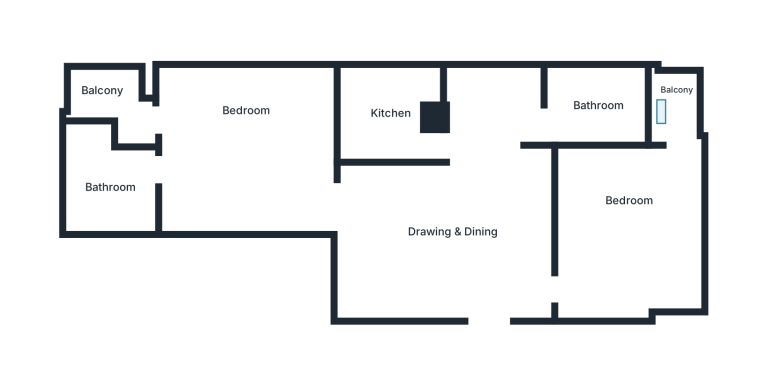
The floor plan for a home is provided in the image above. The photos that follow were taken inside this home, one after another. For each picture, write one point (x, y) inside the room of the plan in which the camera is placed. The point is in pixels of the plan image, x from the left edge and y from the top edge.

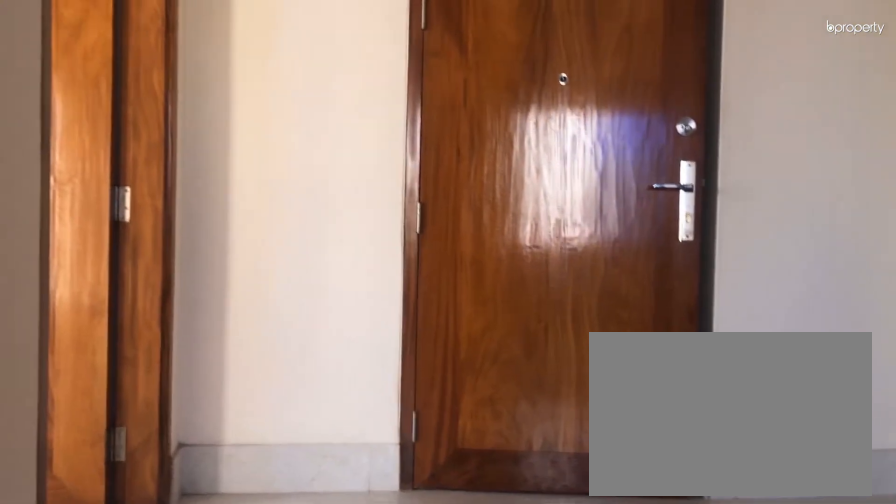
(450, 234)
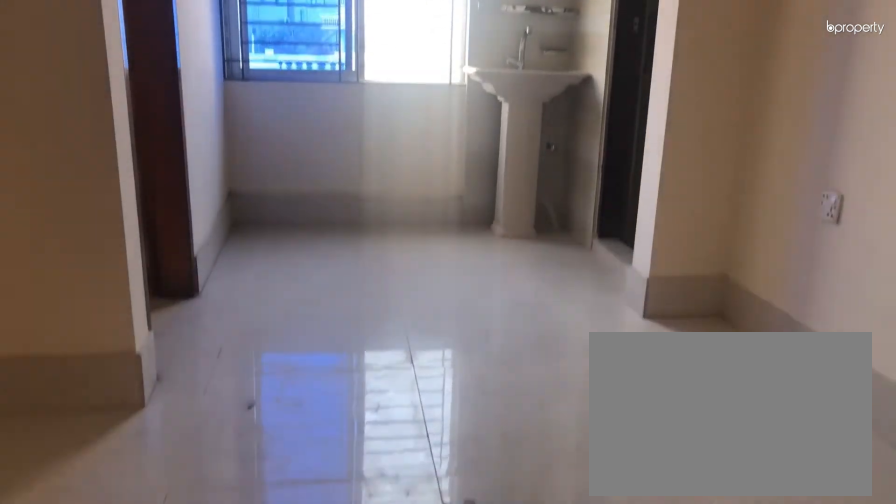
(450, 234)
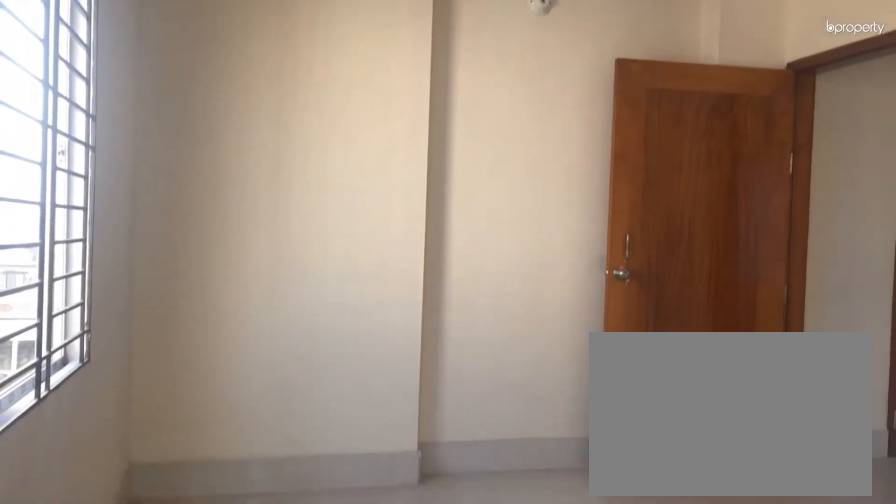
(631, 234)
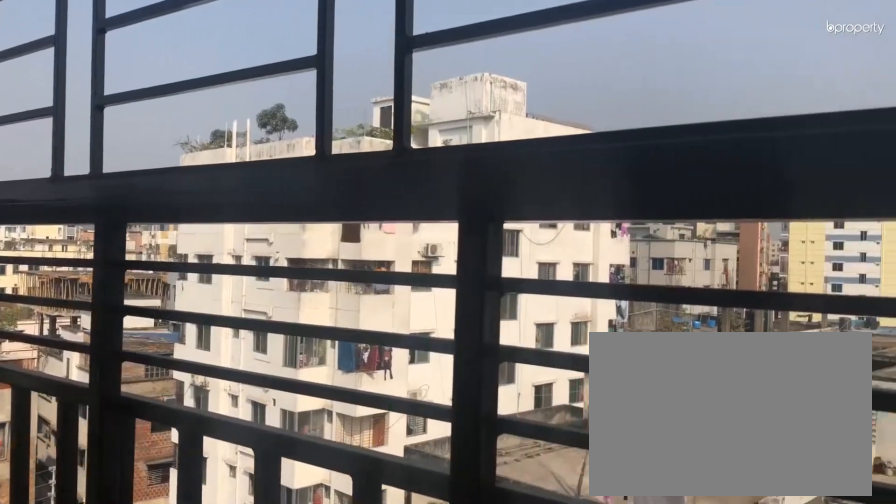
(678, 99)
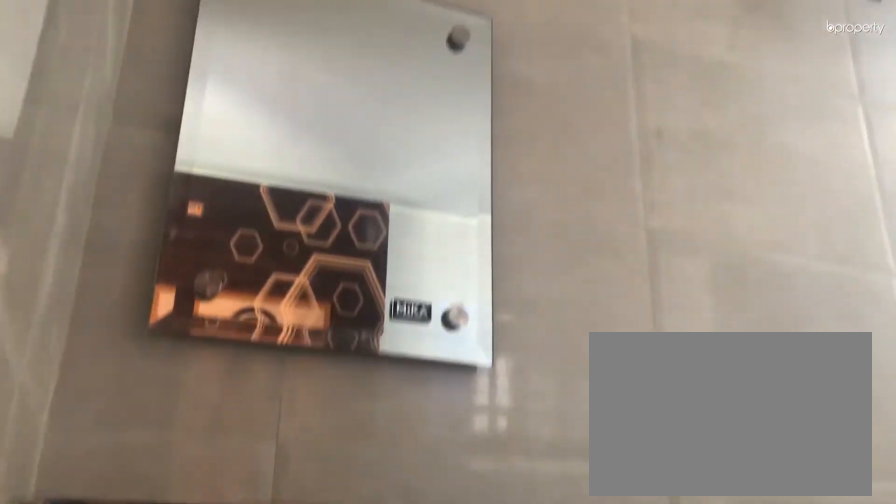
(602, 101)
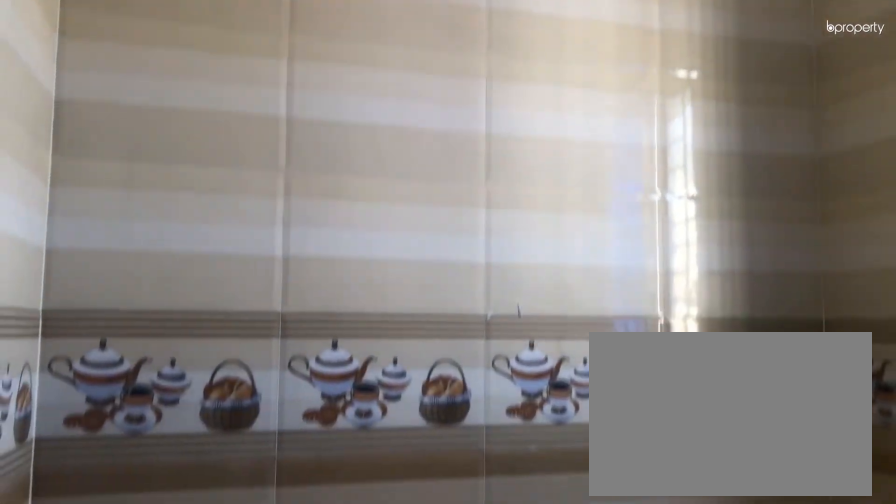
(388, 113)
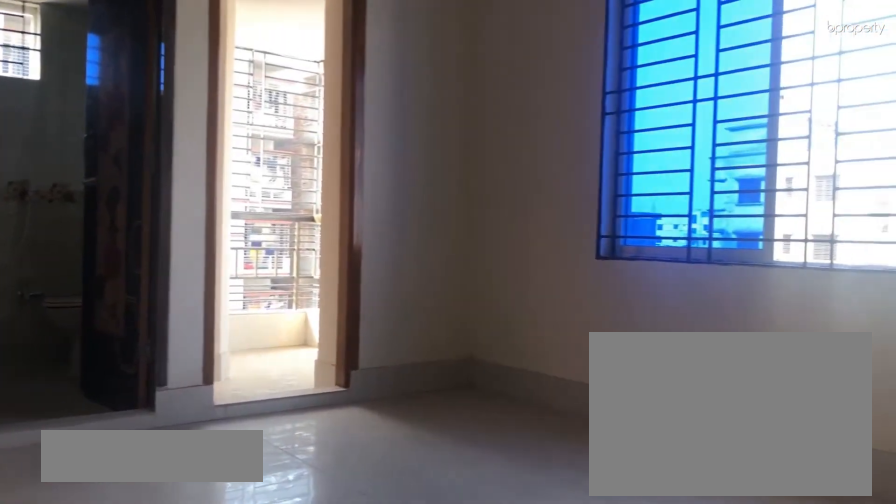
(239, 149)
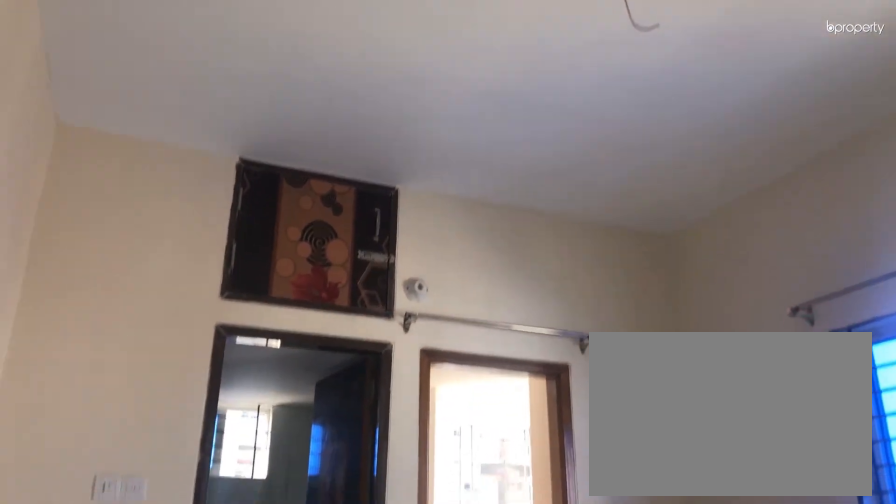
(239, 149)
